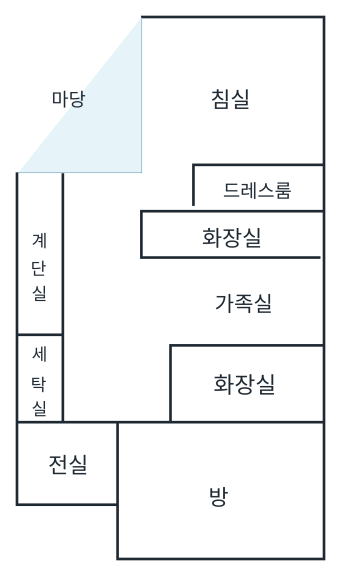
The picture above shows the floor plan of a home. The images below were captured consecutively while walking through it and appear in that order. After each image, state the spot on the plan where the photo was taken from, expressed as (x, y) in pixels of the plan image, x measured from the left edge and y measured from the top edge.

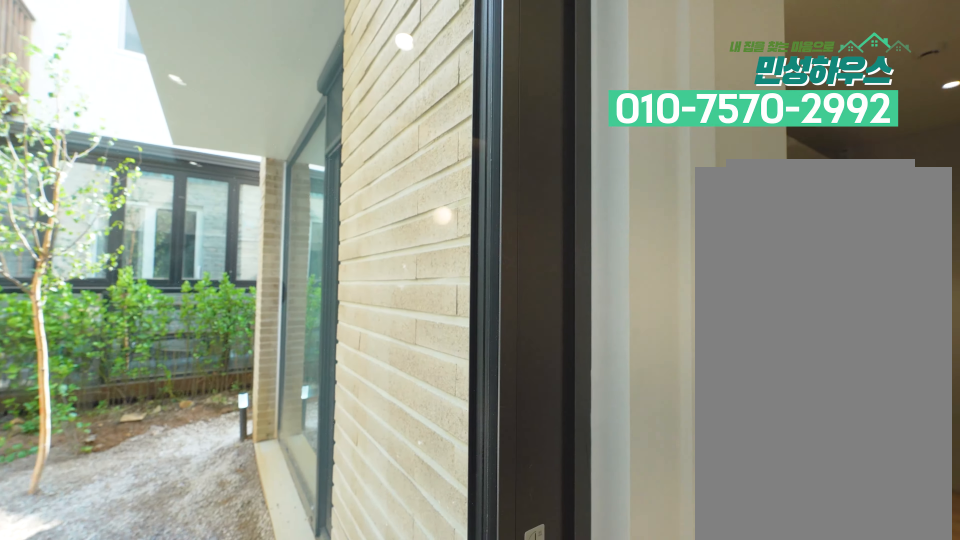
(114, 198)
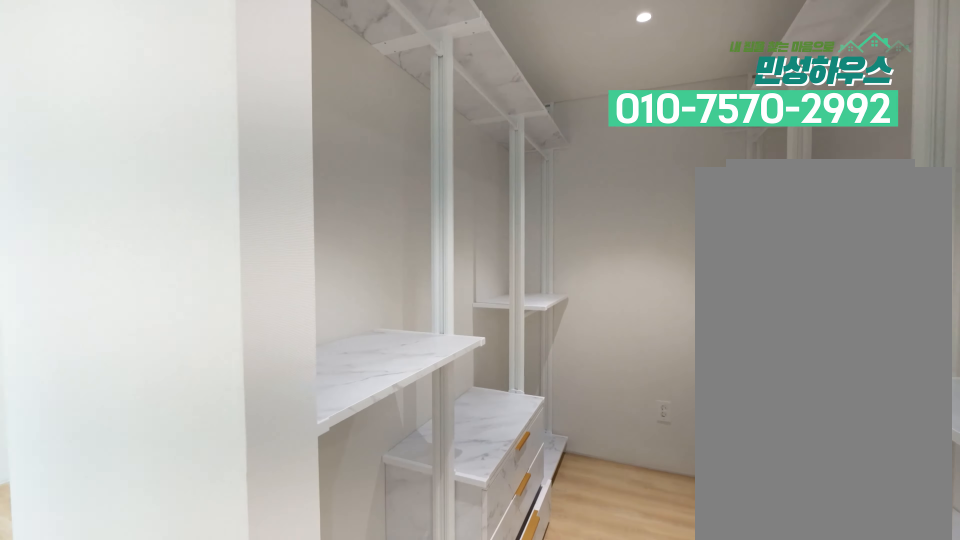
(174, 198)
